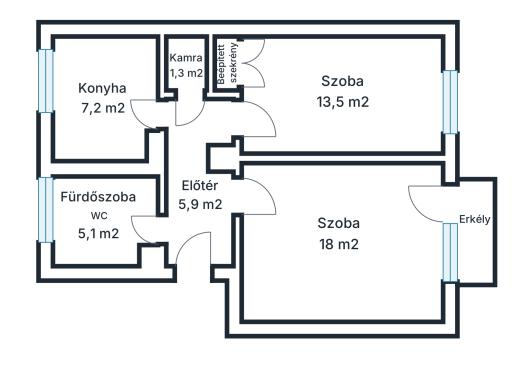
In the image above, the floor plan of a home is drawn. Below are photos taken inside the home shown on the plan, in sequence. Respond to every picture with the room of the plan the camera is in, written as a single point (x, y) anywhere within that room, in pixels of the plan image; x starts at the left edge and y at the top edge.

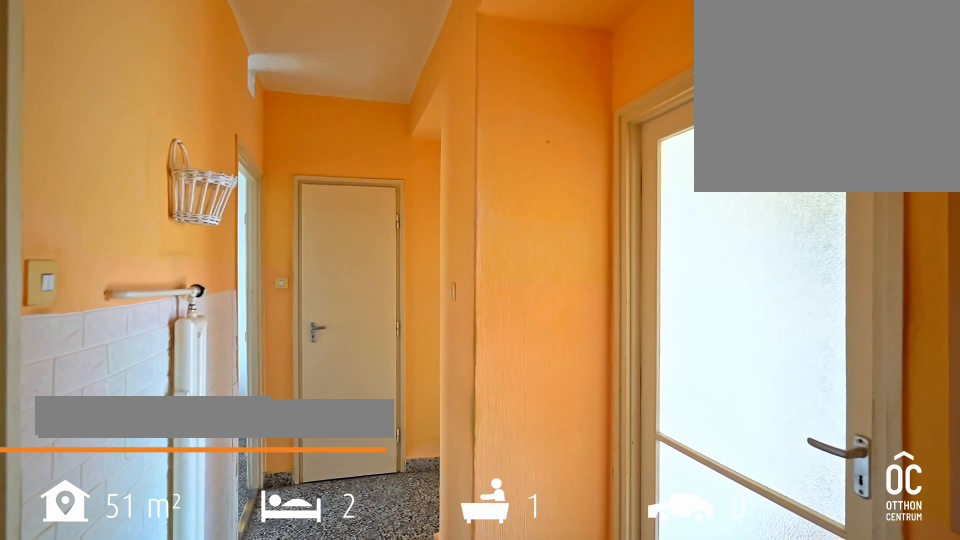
(198, 194)
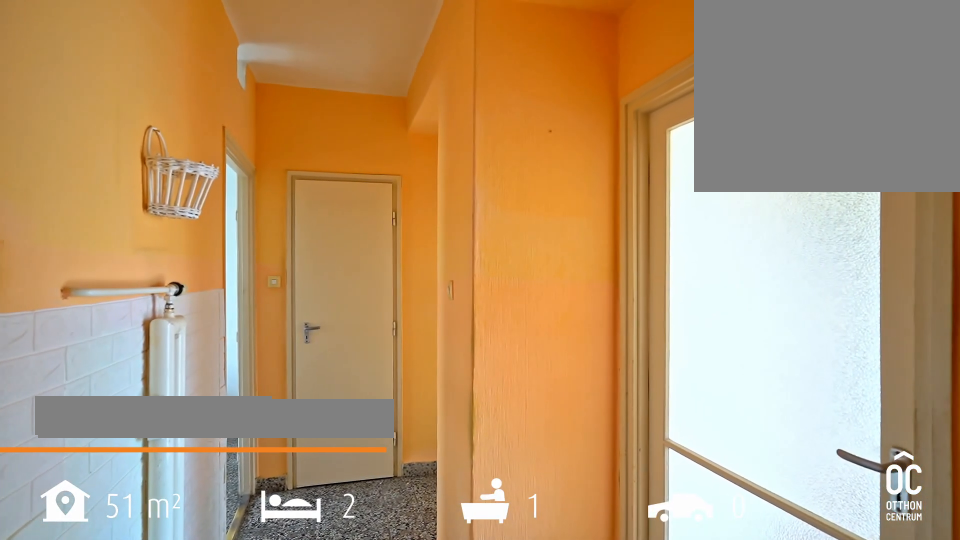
(198, 195)
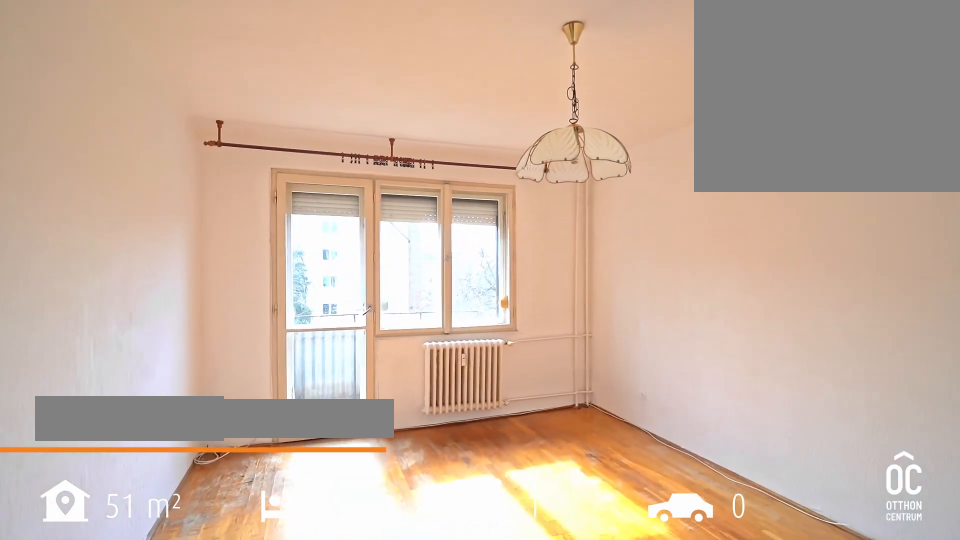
(339, 237)
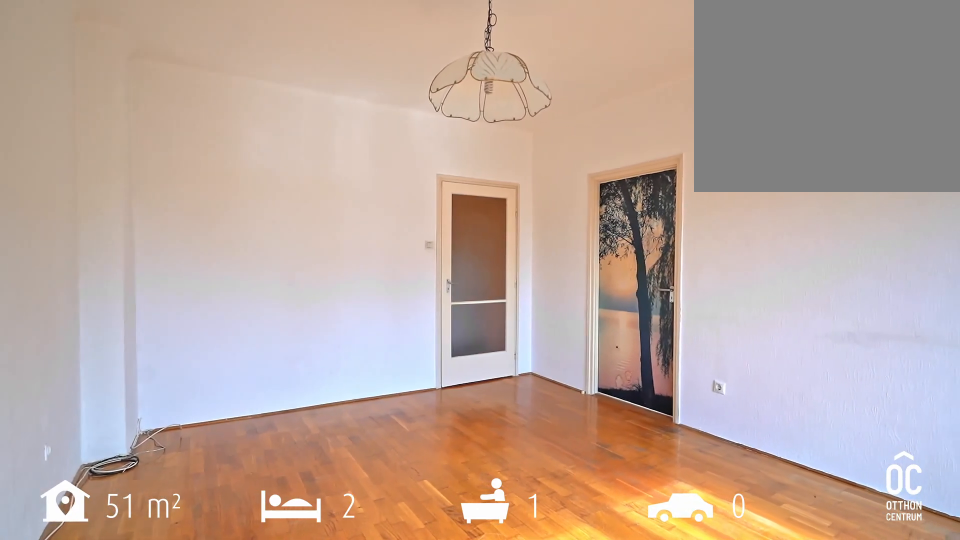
(339, 237)
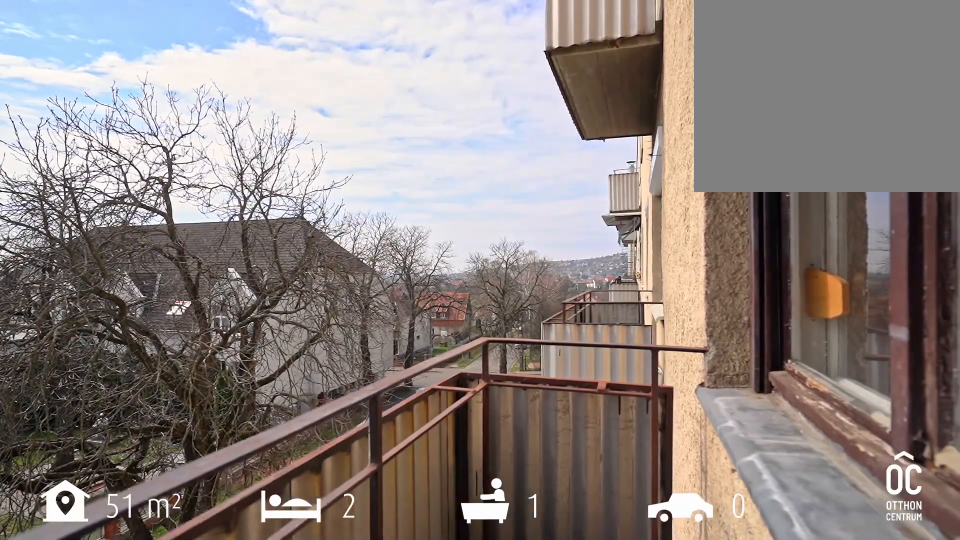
(473, 229)
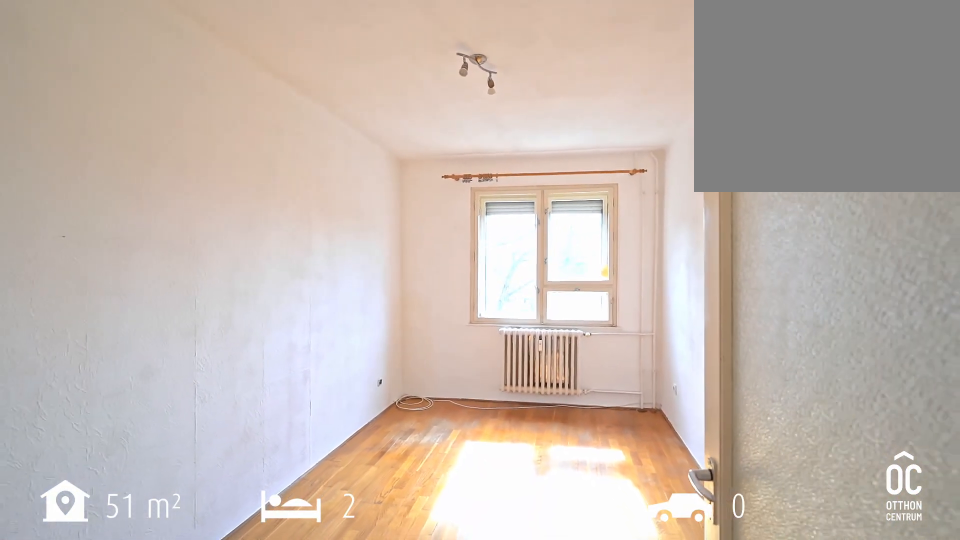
(342, 94)
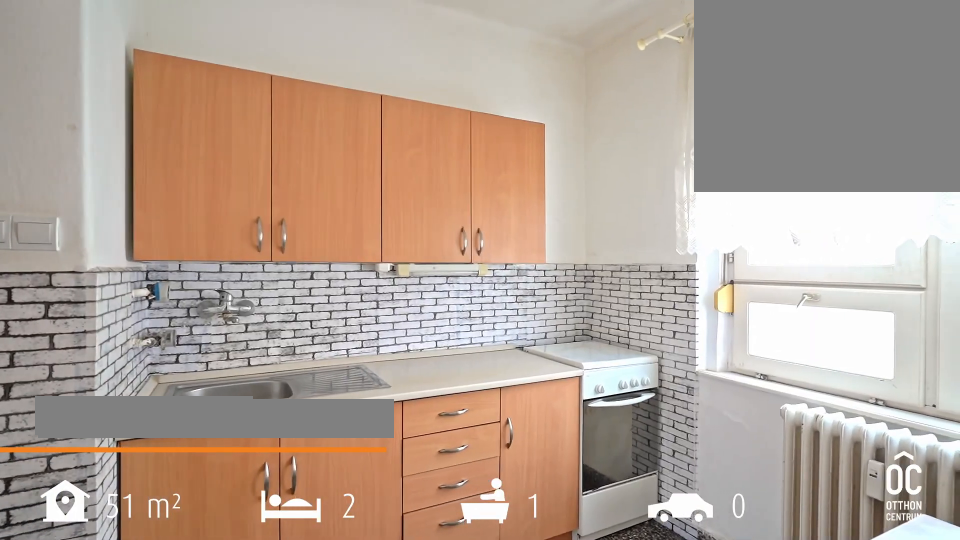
(102, 98)
